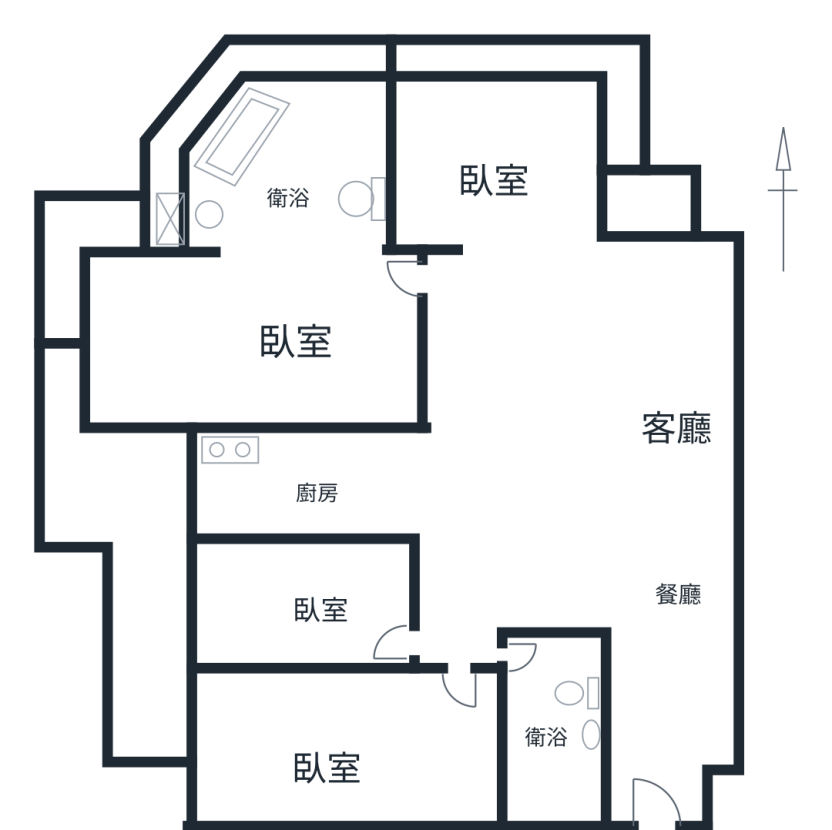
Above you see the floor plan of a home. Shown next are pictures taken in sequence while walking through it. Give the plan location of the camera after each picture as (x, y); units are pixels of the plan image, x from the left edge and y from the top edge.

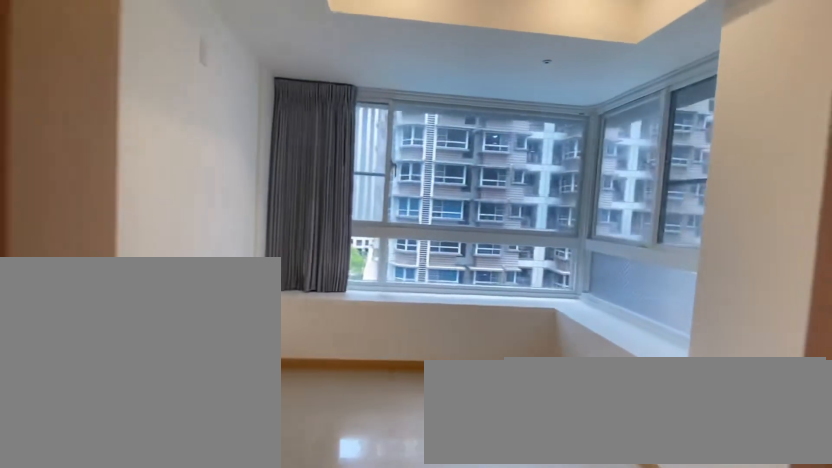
(492, 154)
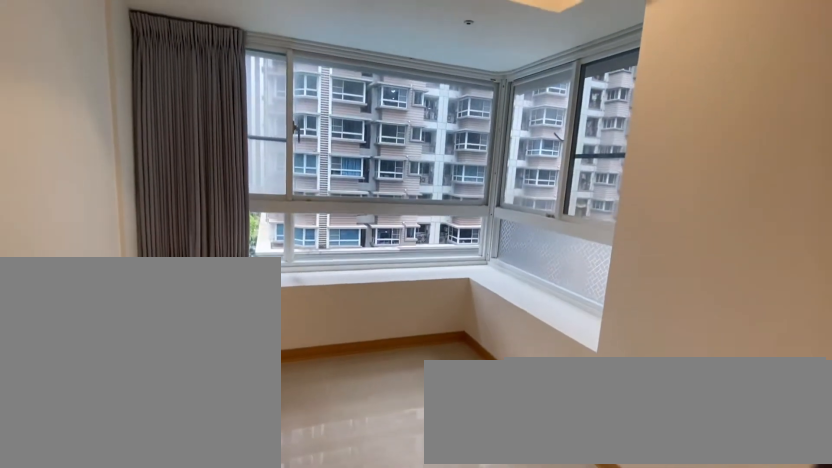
(493, 143)
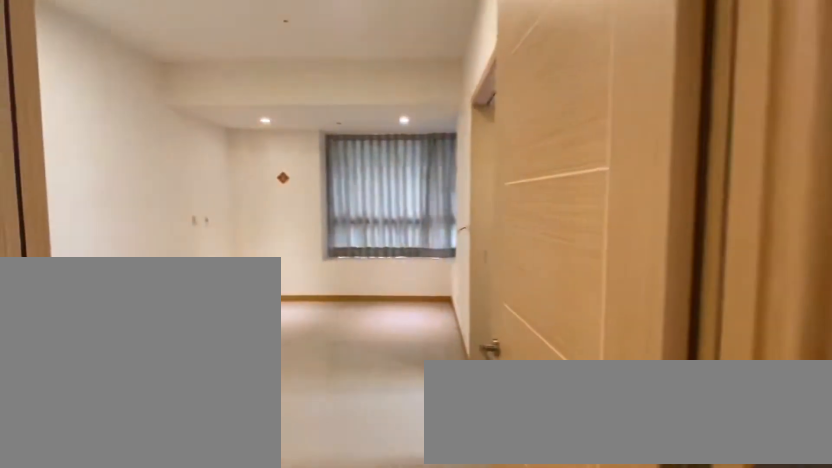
(306, 291)
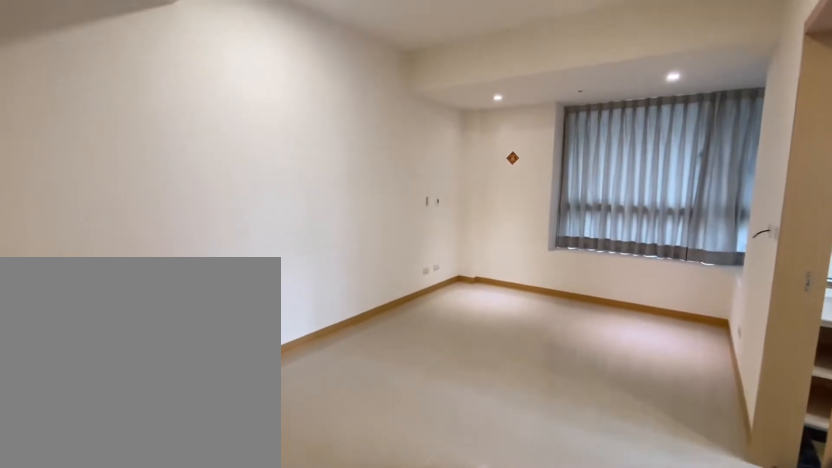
(304, 320)
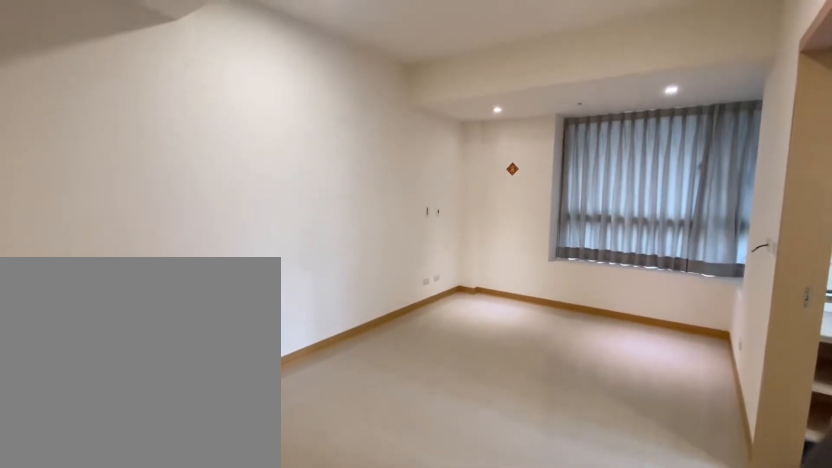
(306, 335)
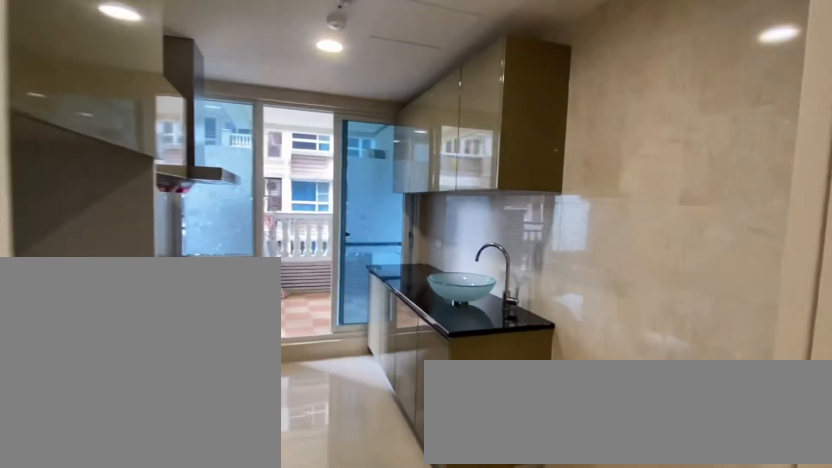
(326, 428)
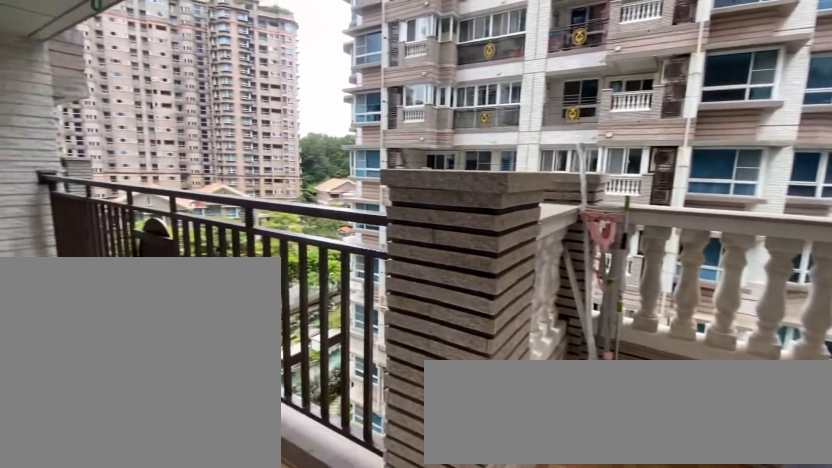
(133, 501)
